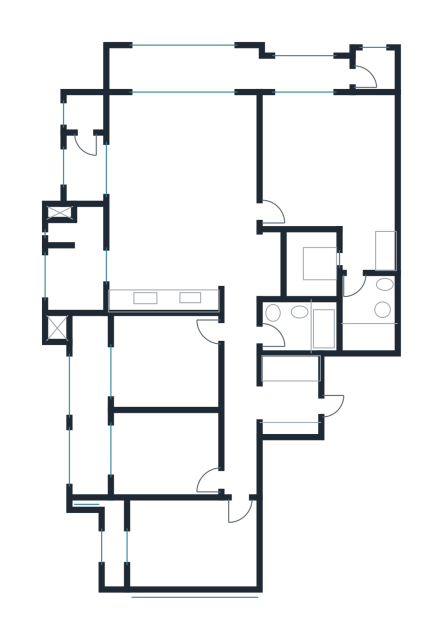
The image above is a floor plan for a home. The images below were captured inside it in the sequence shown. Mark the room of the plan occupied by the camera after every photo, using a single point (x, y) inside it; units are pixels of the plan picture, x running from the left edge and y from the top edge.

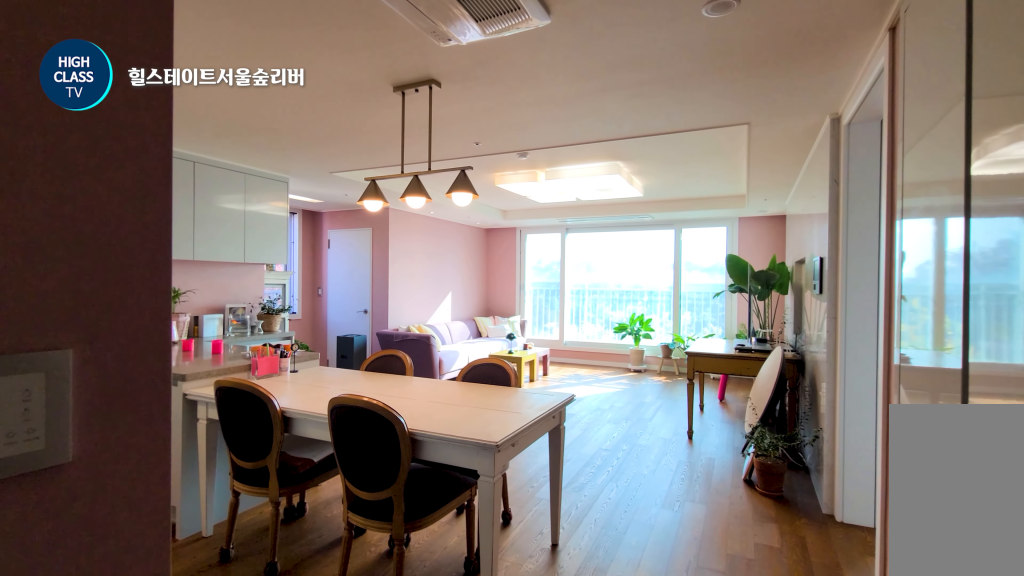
(239, 394)
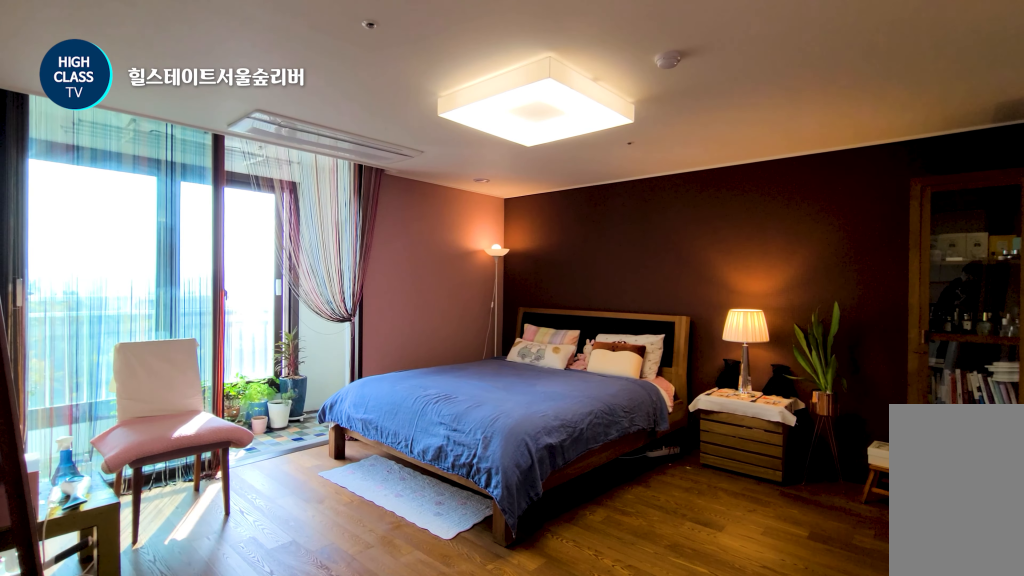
(329, 142)
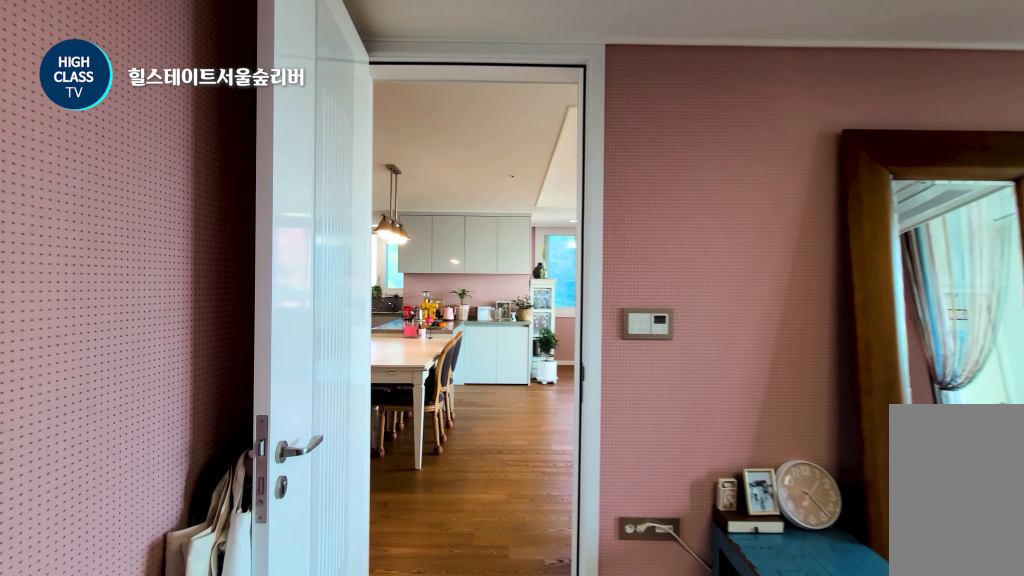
(326, 138)
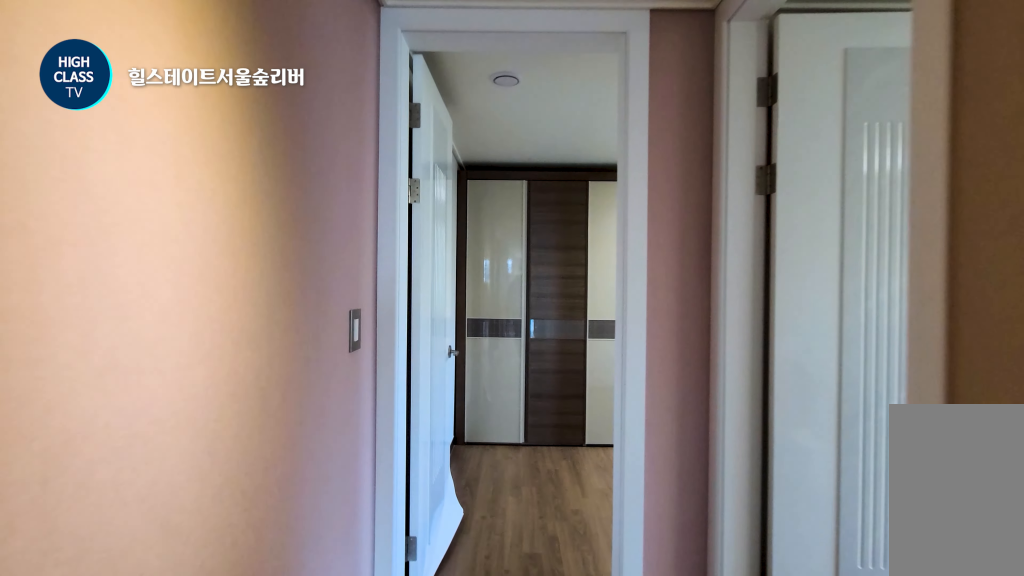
(239, 394)
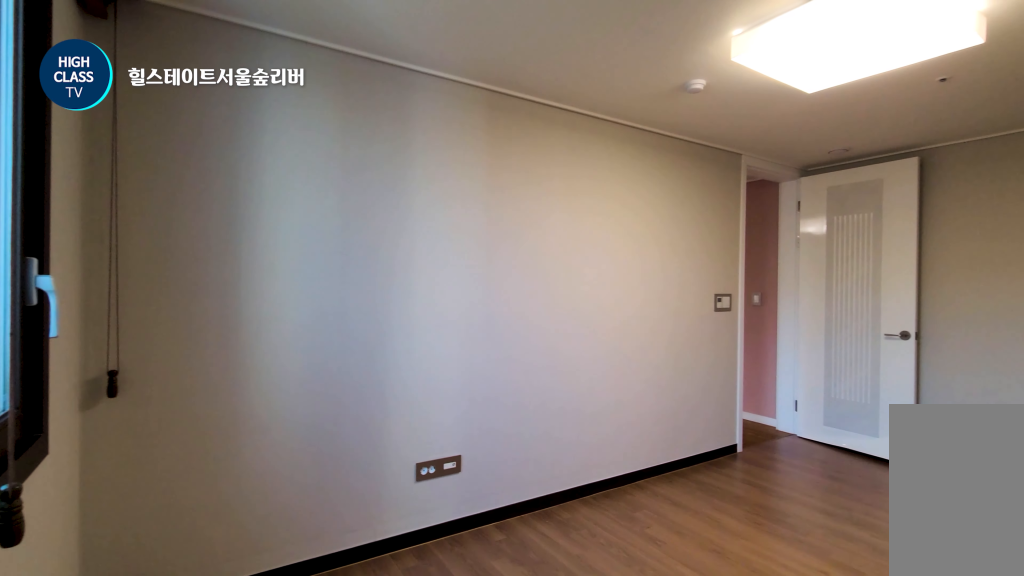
(178, 544)
